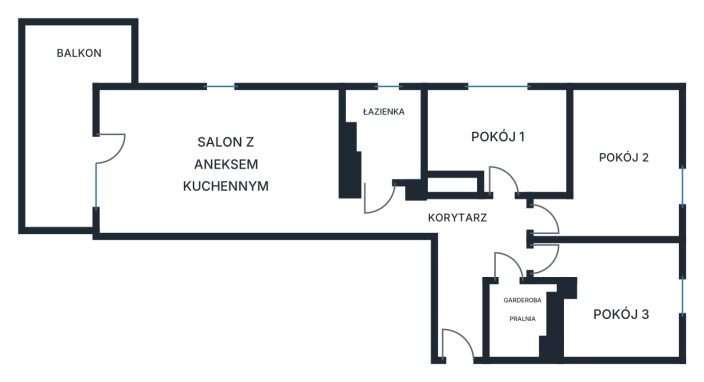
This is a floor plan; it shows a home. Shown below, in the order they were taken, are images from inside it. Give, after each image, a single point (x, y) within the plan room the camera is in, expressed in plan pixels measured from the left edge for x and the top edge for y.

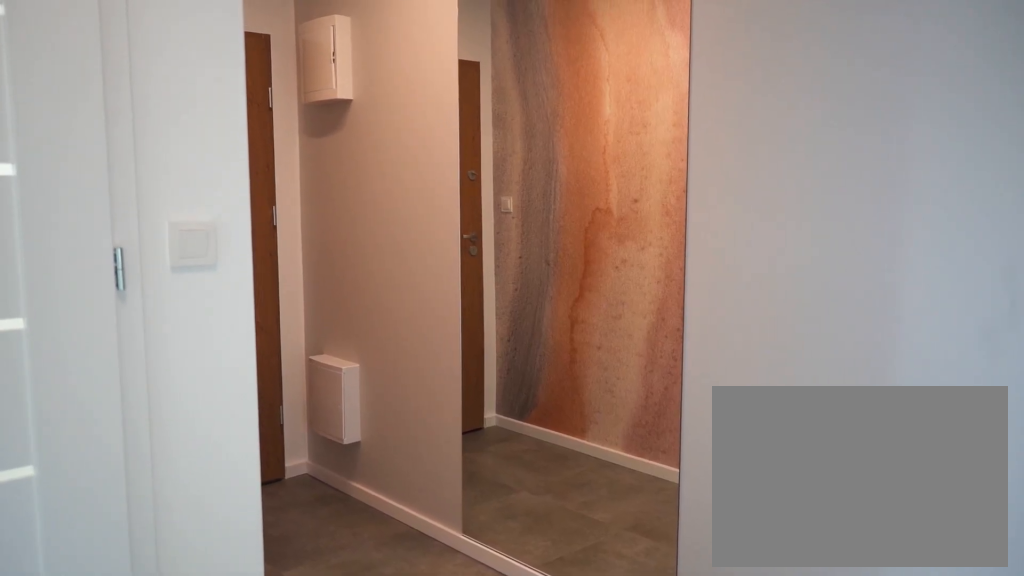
(453, 246)
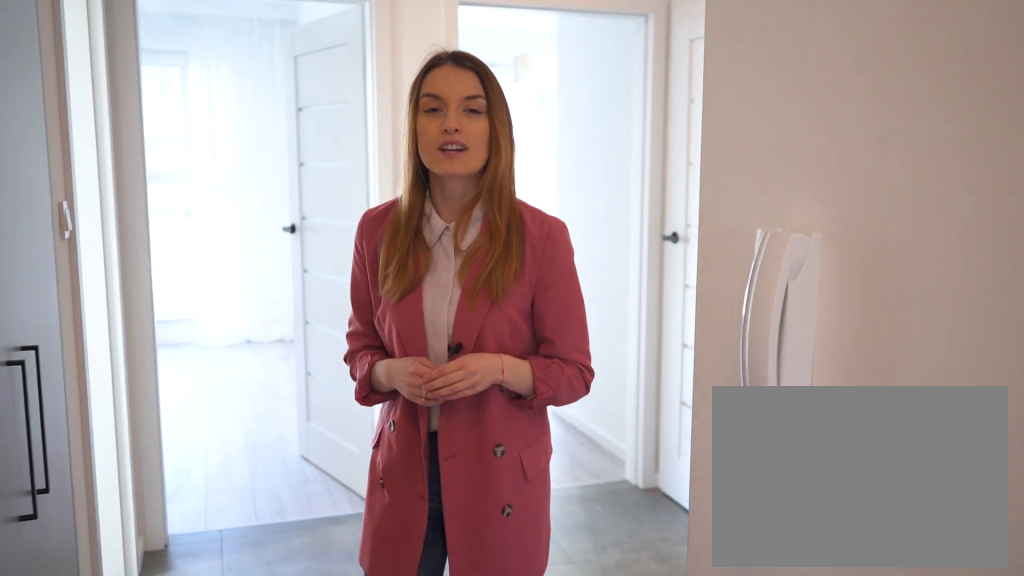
(453, 247)
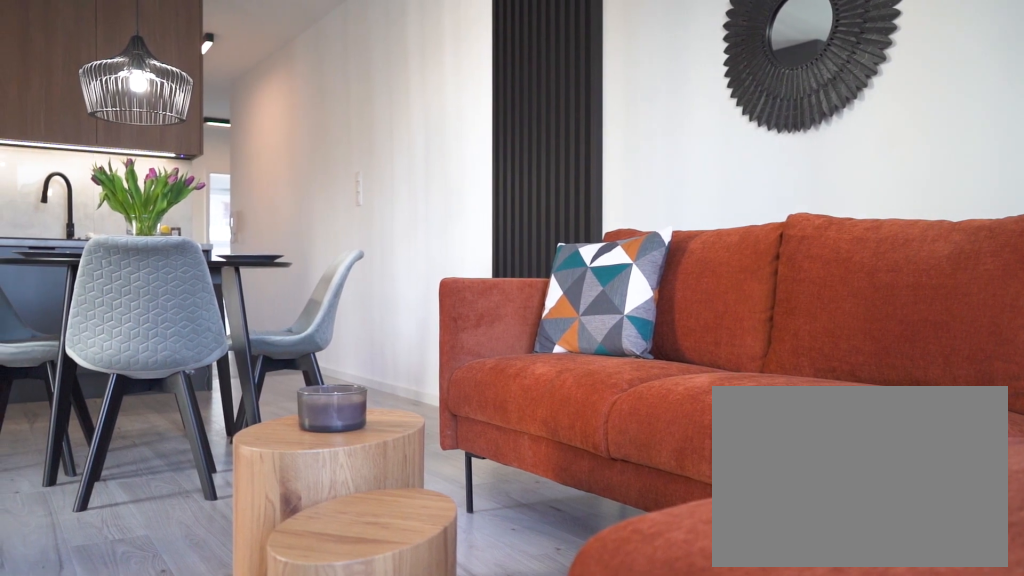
(218, 161)
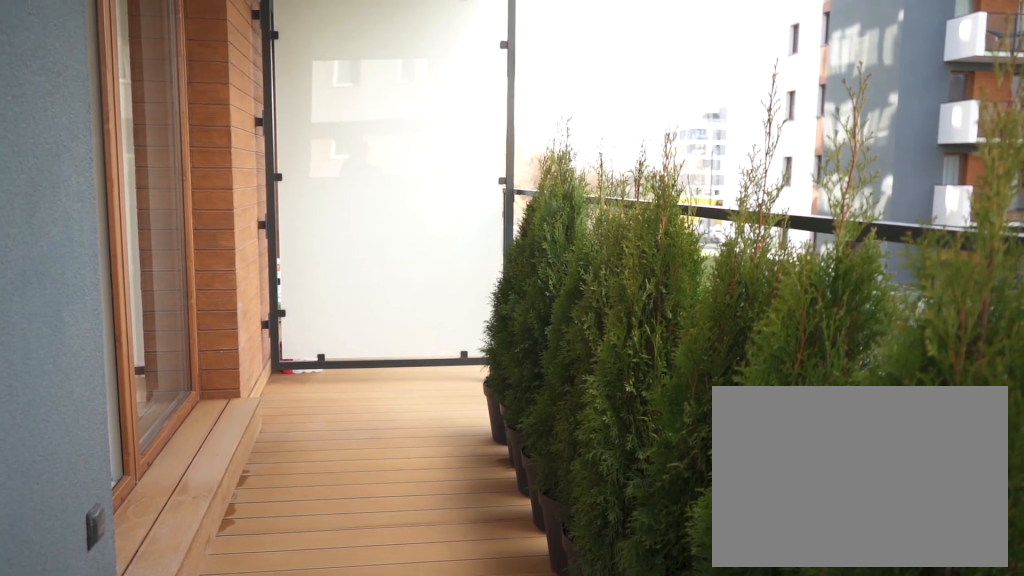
(68, 116)
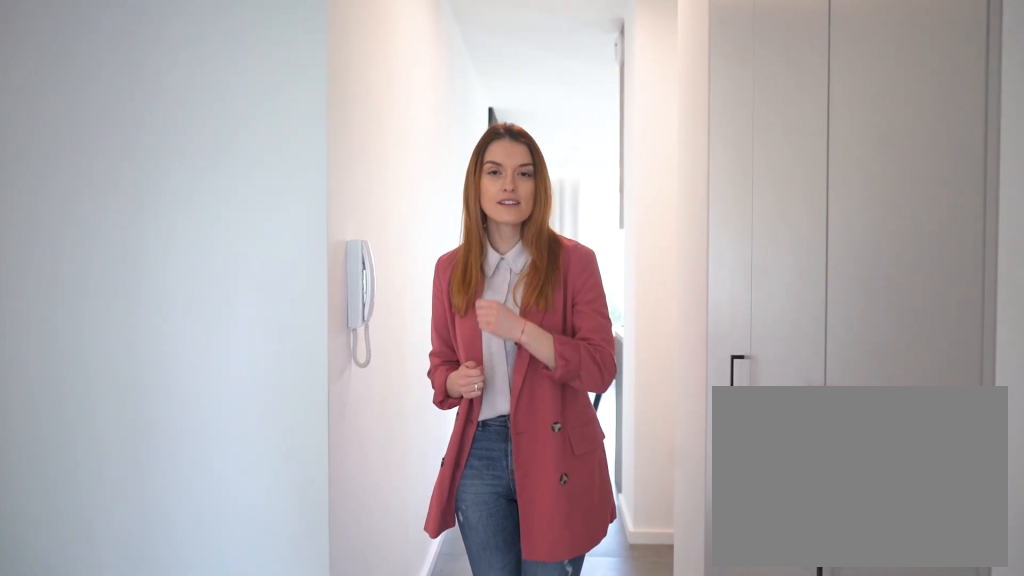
(453, 247)
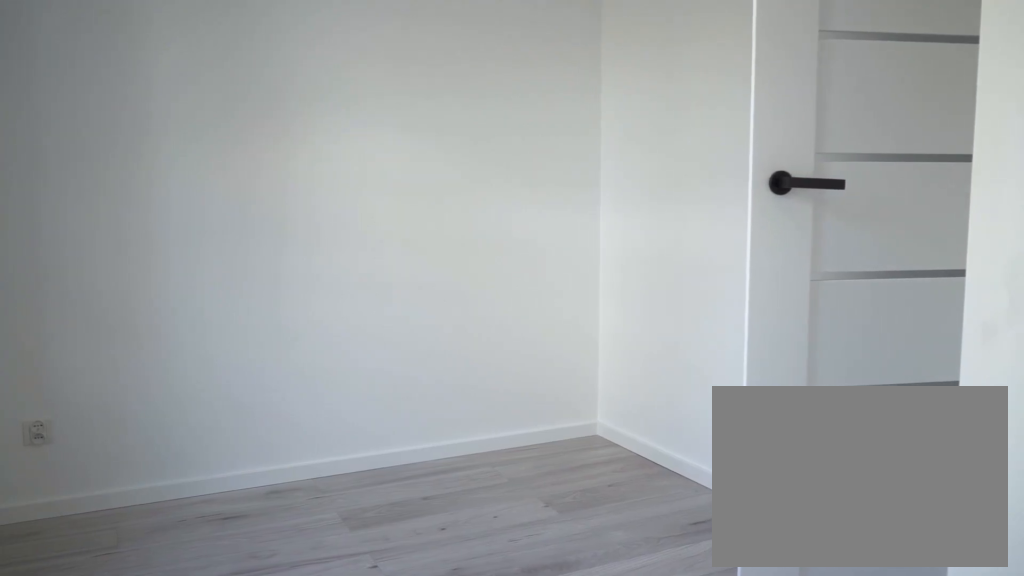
(500, 135)
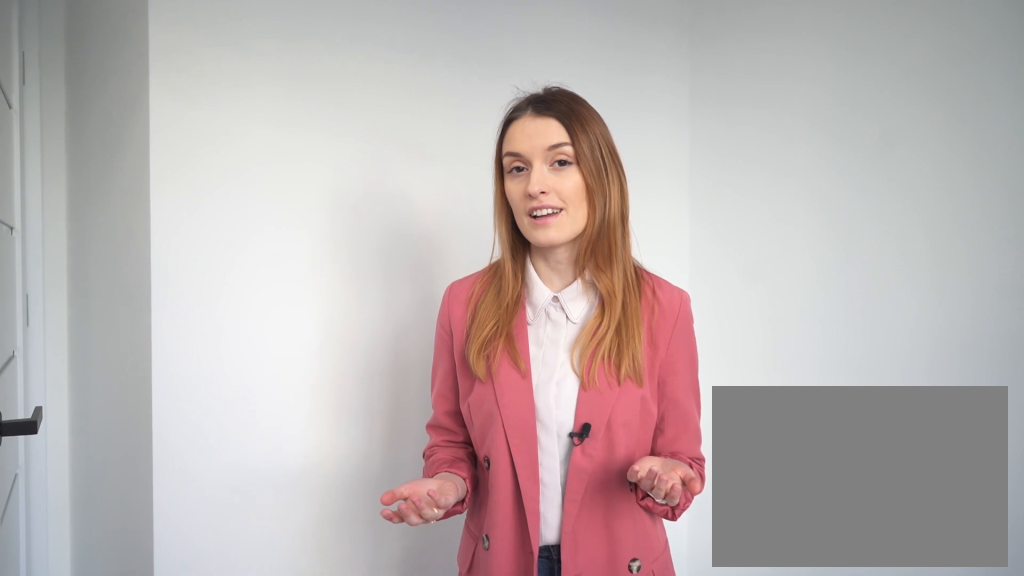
(501, 136)
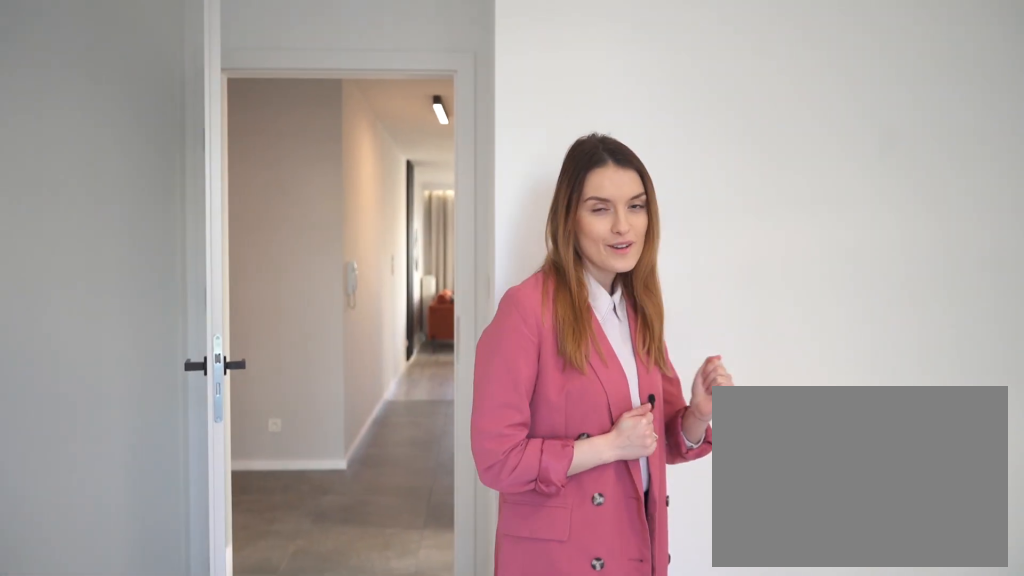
(620, 166)
